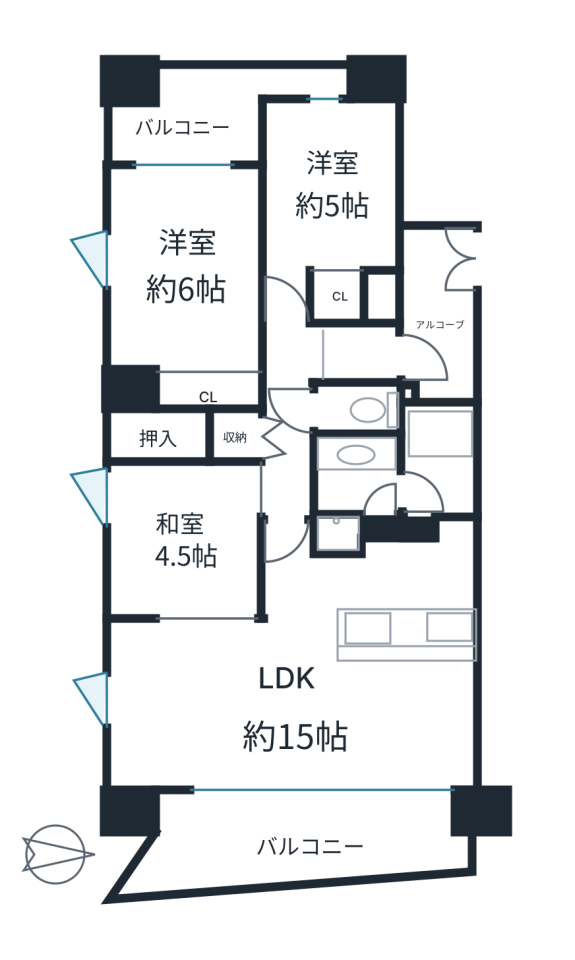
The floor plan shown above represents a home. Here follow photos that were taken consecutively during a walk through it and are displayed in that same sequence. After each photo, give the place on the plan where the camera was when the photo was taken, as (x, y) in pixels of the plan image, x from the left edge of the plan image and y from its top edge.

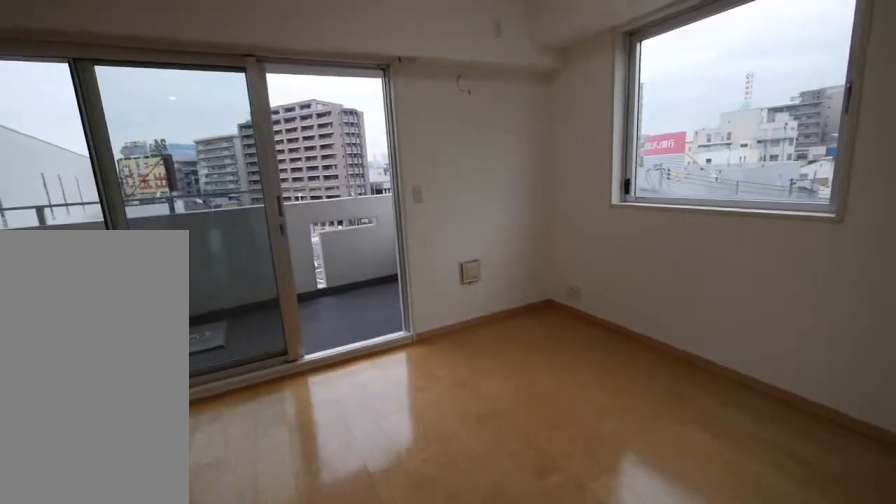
(186, 683)
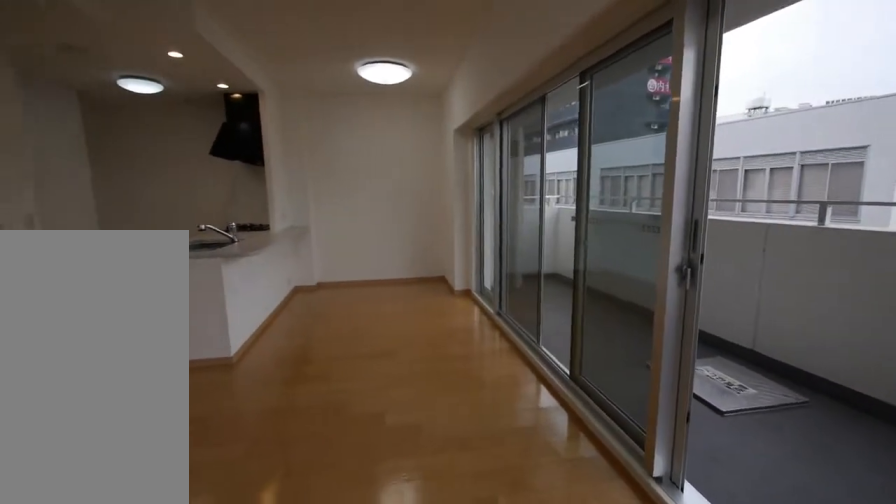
(186, 683)
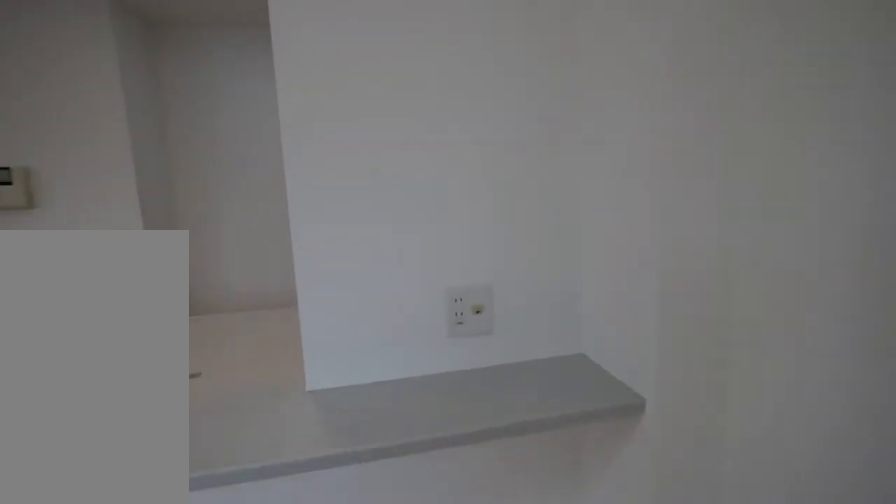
(375, 718)
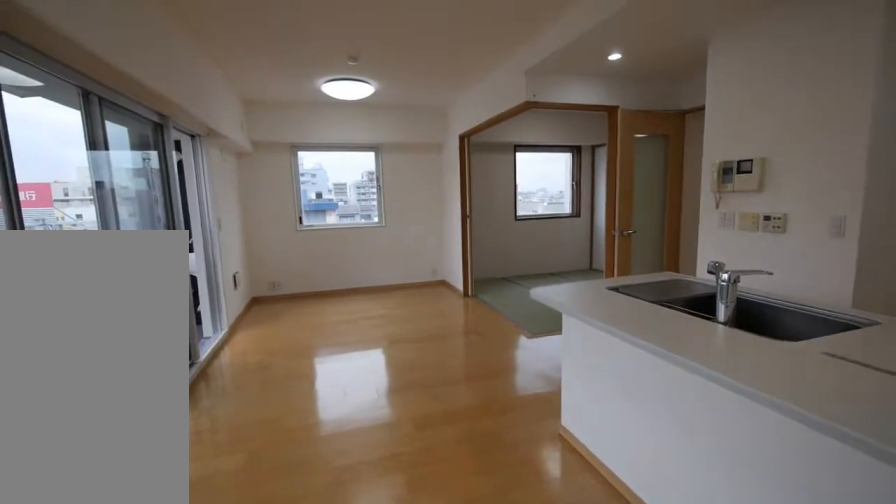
(375, 717)
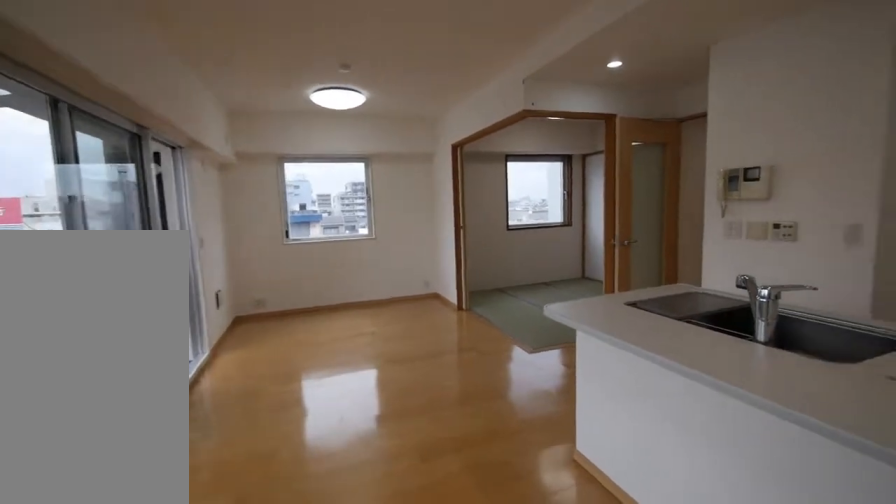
(375, 717)
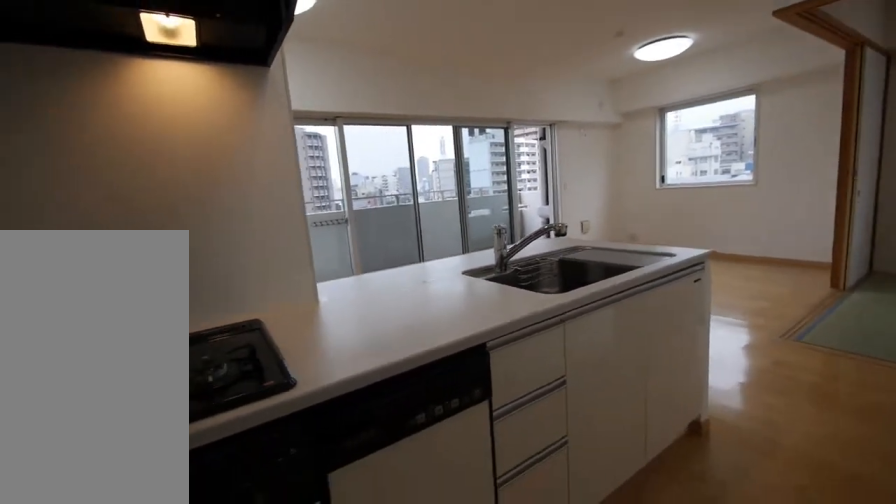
(375, 579)
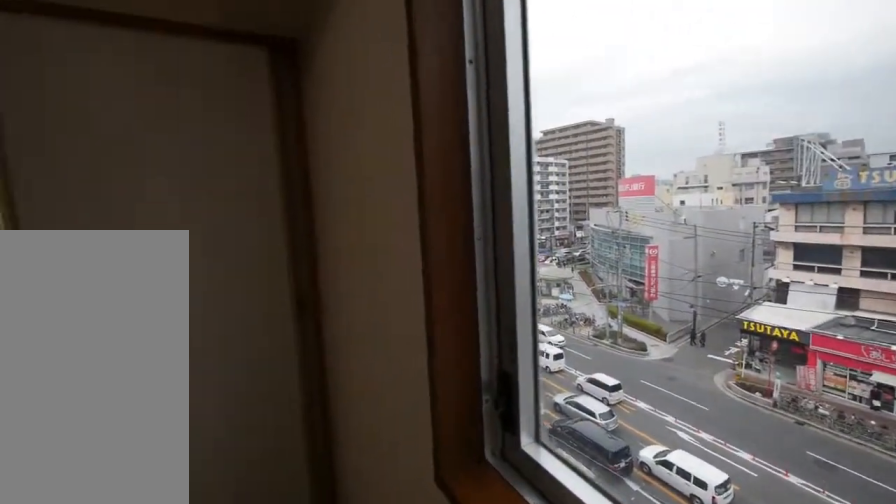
(166, 560)
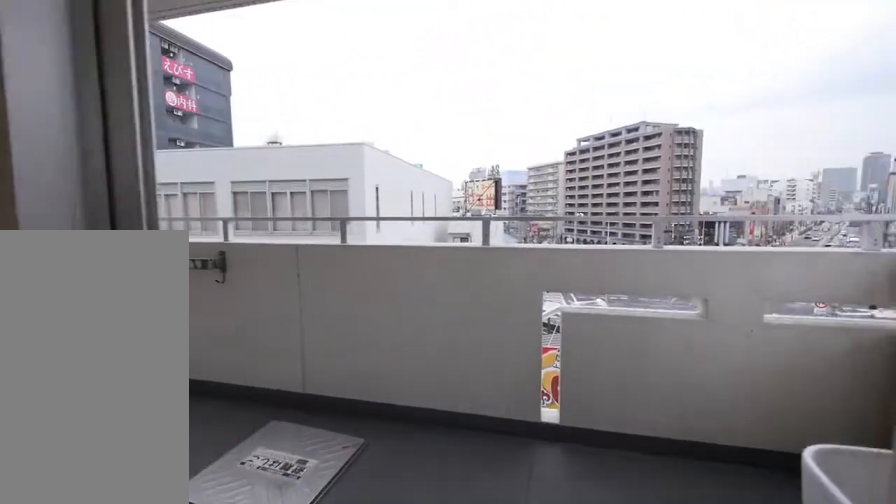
(186, 842)
